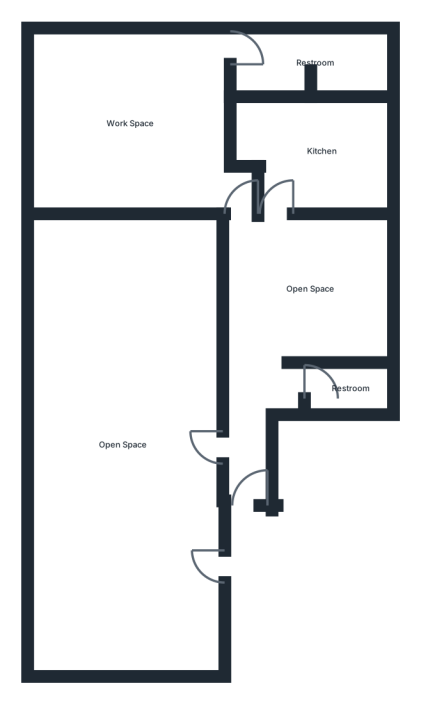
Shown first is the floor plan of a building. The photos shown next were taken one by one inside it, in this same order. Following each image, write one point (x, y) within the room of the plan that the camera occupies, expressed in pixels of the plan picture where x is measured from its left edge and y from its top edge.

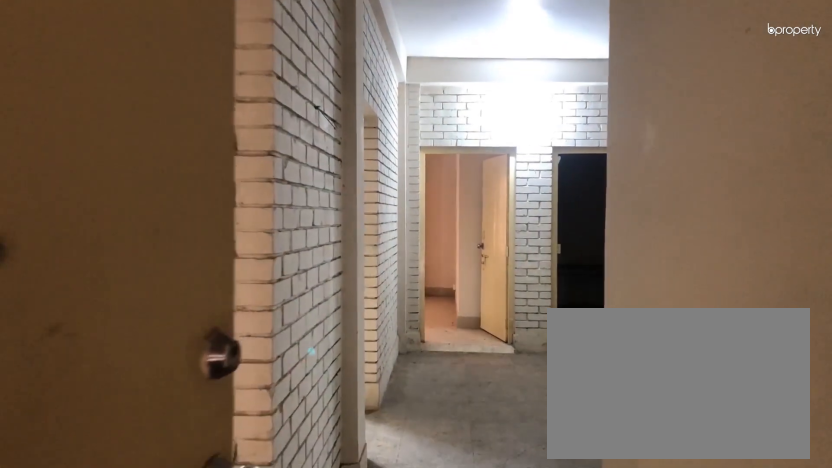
(245, 468)
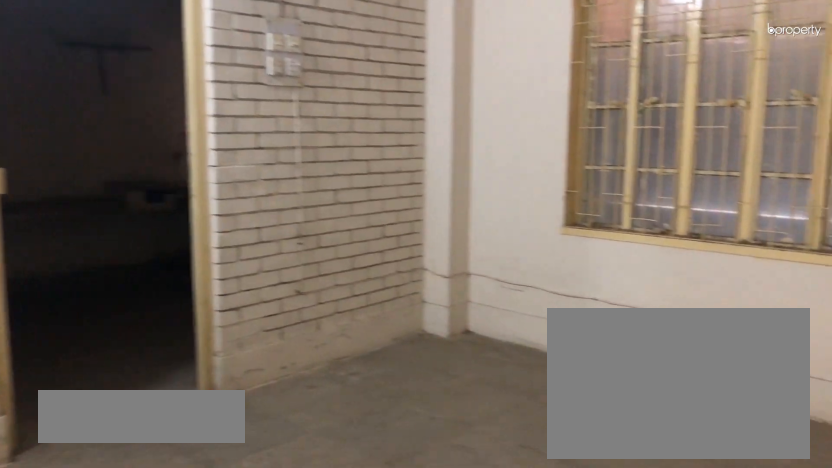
(310, 289)
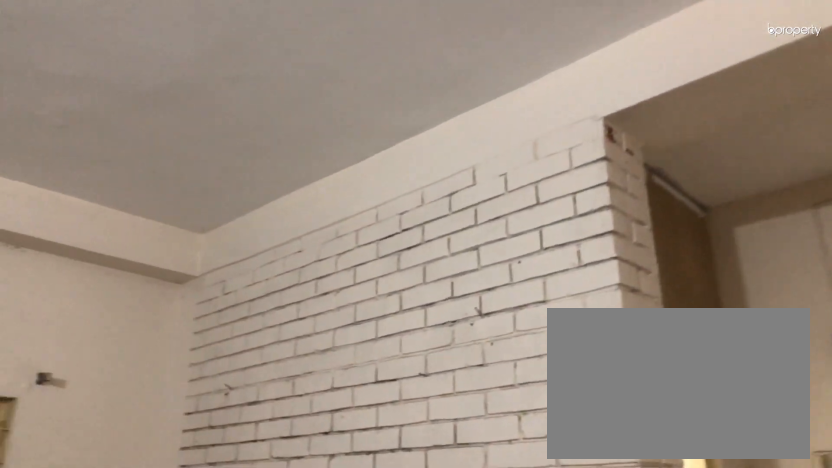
(310, 289)
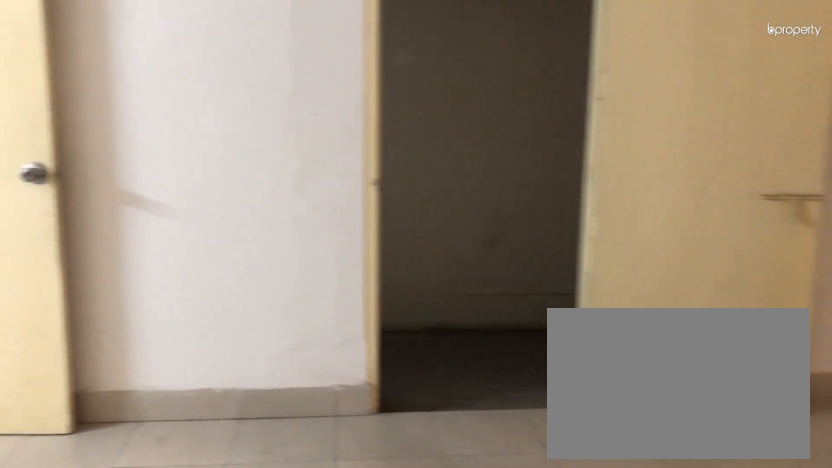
(122, 445)
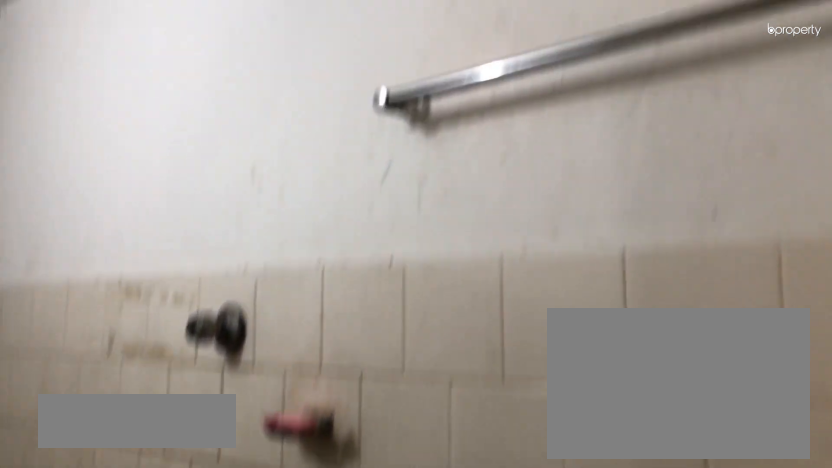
(351, 389)
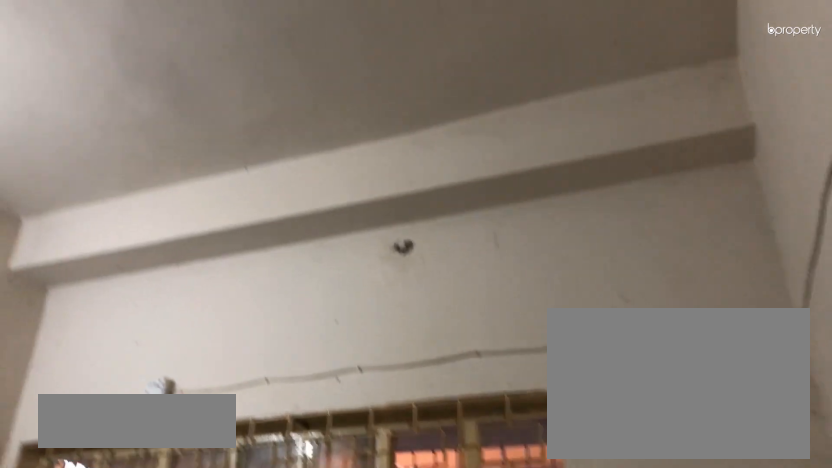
(323, 151)
